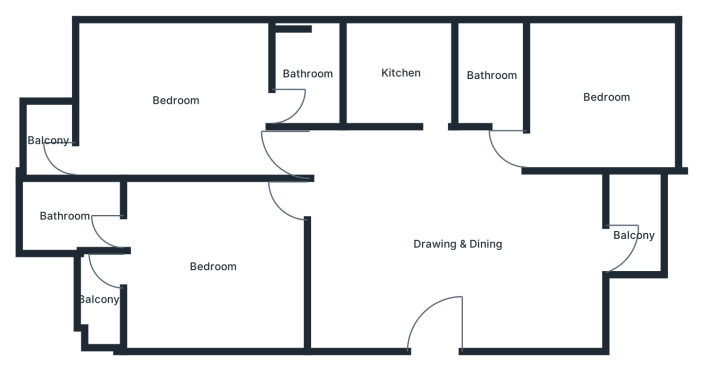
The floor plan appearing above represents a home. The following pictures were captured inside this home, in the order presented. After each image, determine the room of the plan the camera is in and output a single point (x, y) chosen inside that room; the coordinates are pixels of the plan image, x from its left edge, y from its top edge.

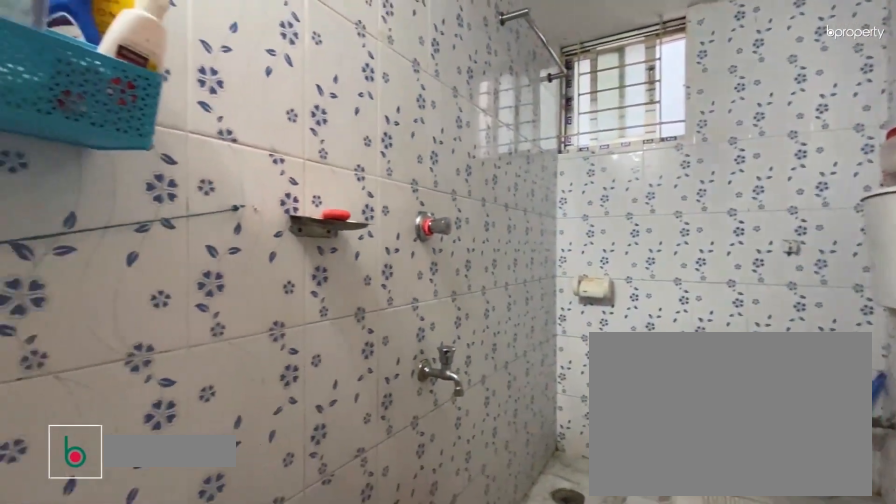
(492, 76)
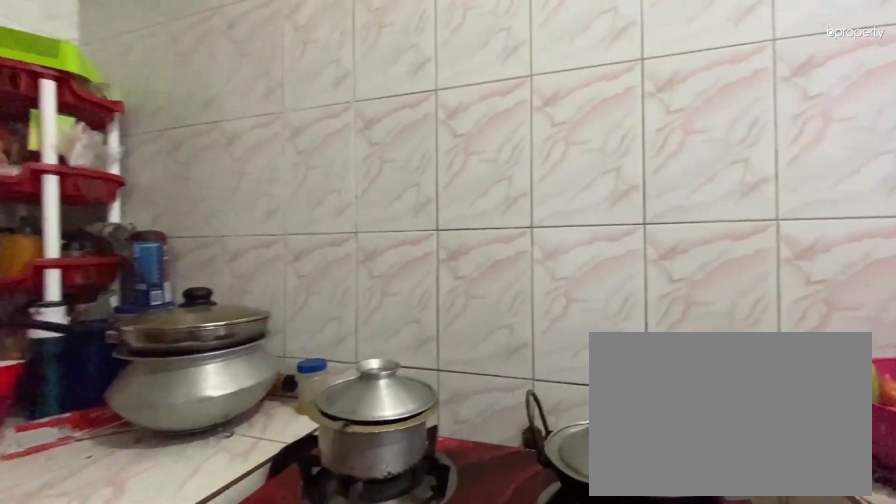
(402, 73)
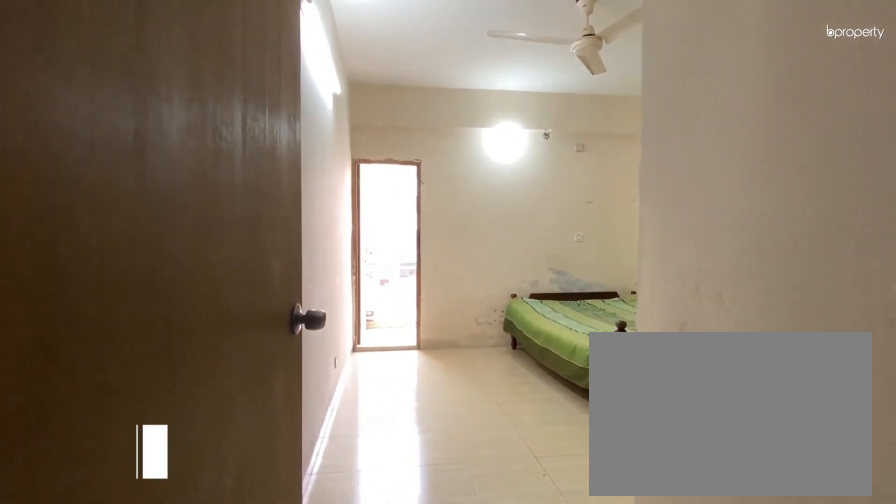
(296, 152)
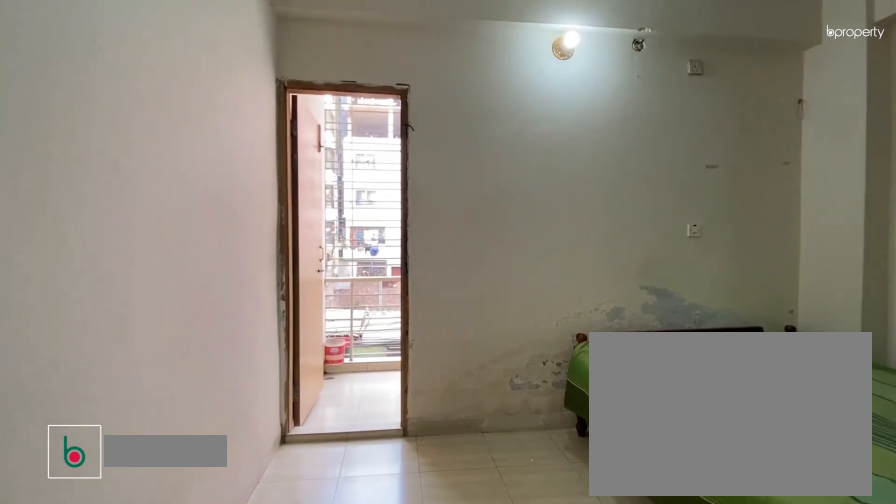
(173, 102)
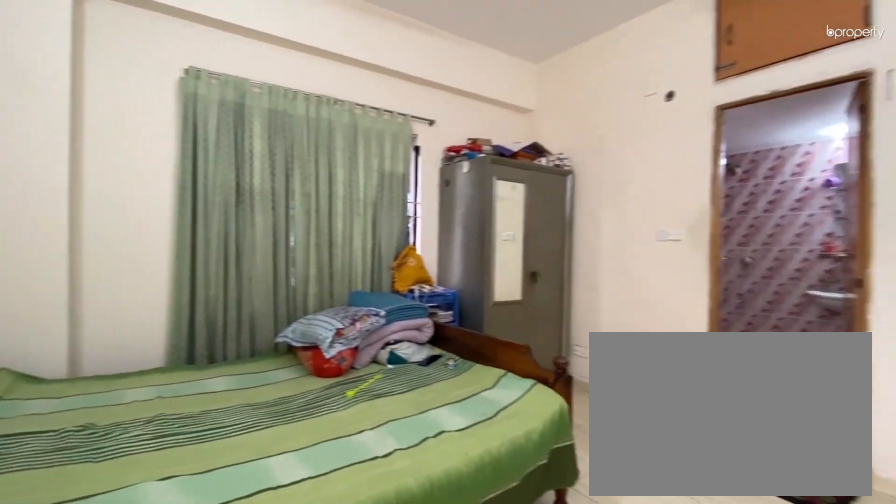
(173, 102)
